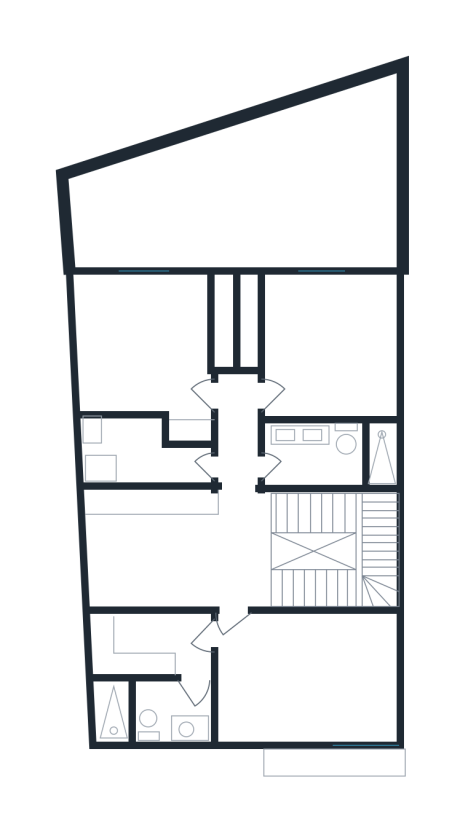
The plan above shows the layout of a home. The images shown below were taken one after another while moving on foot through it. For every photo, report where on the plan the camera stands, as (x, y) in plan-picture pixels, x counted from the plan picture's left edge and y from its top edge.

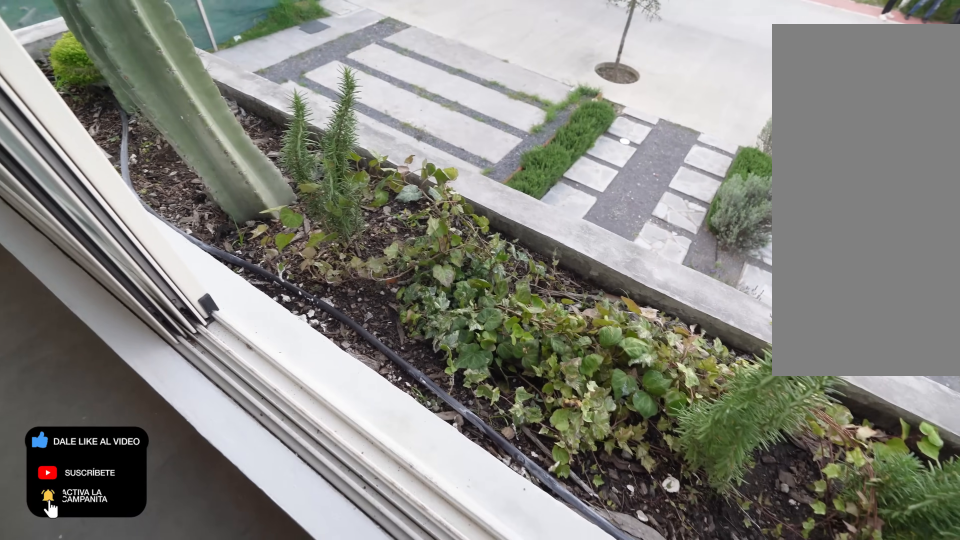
(310, 727)
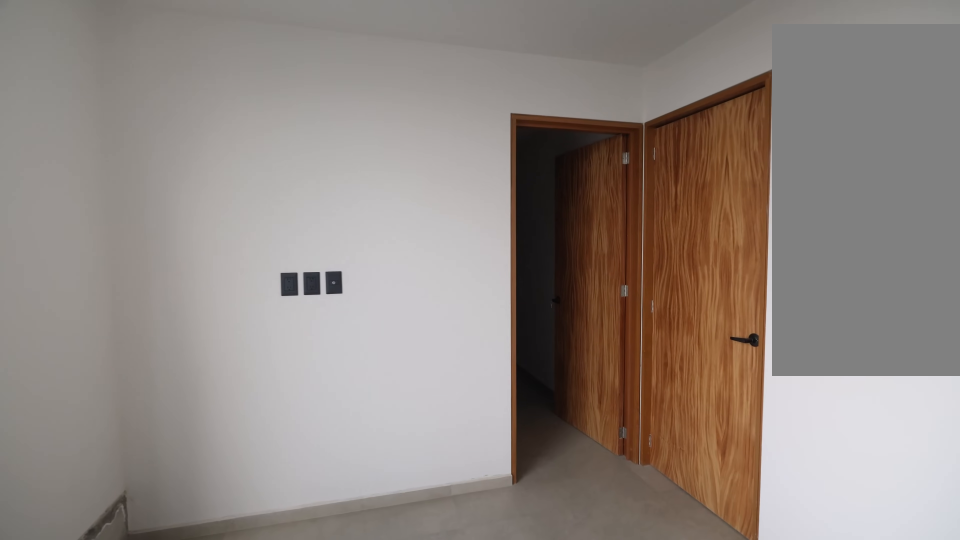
(297, 710)
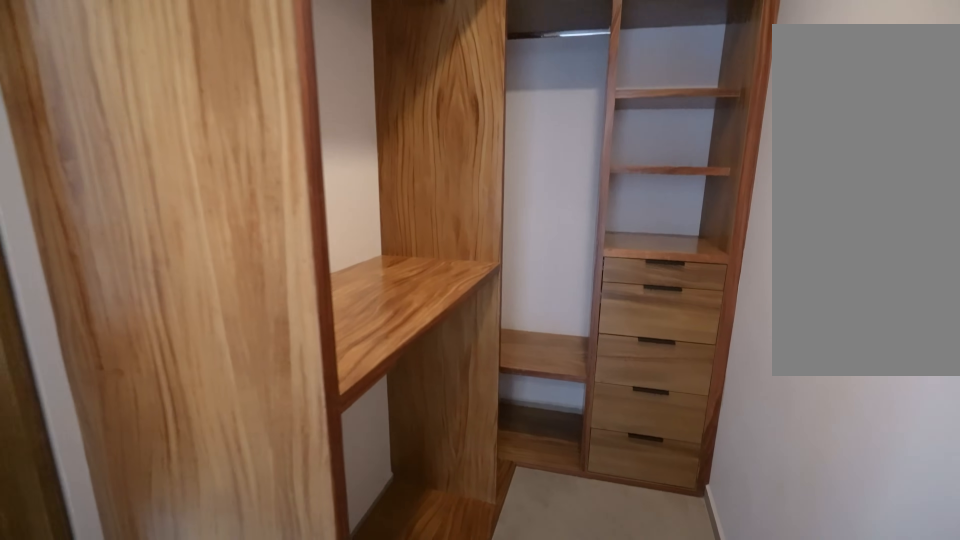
(165, 643)
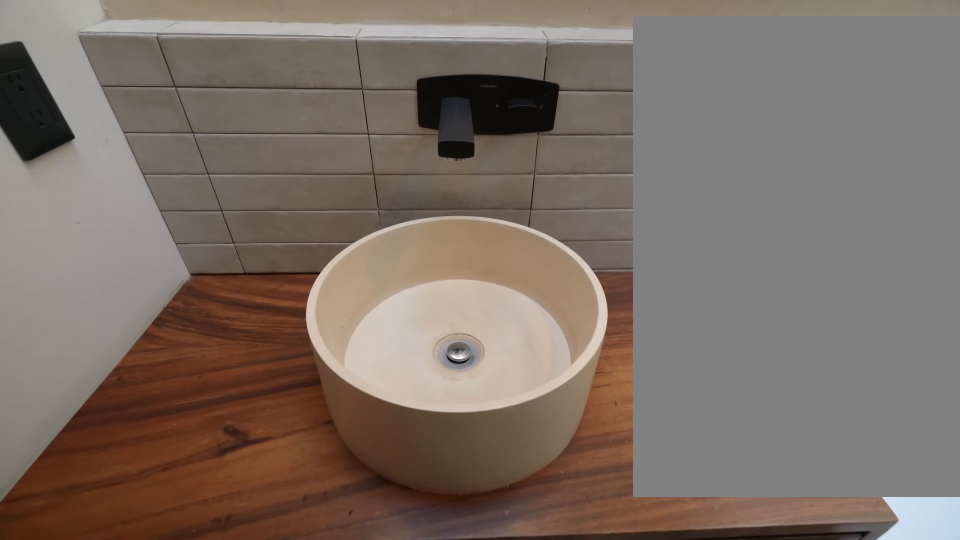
(193, 699)
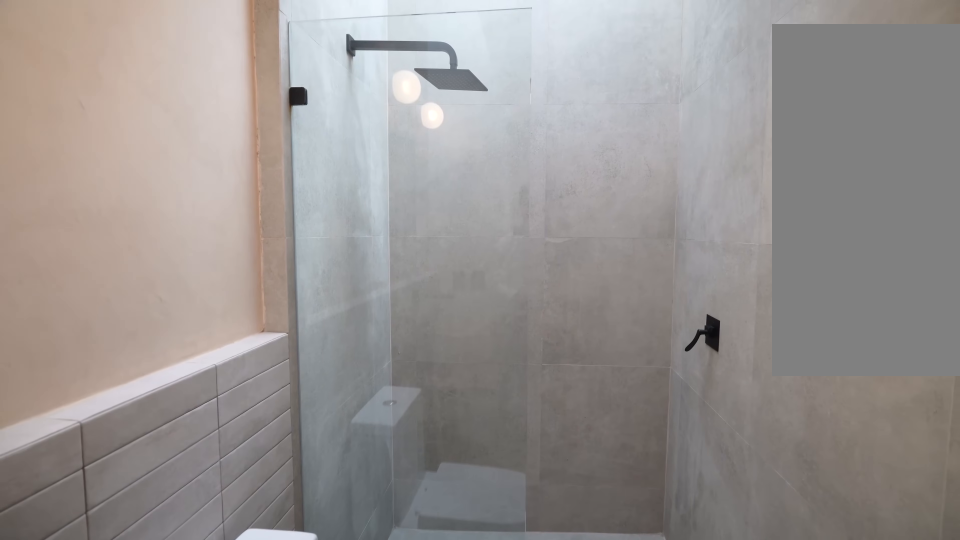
(179, 691)
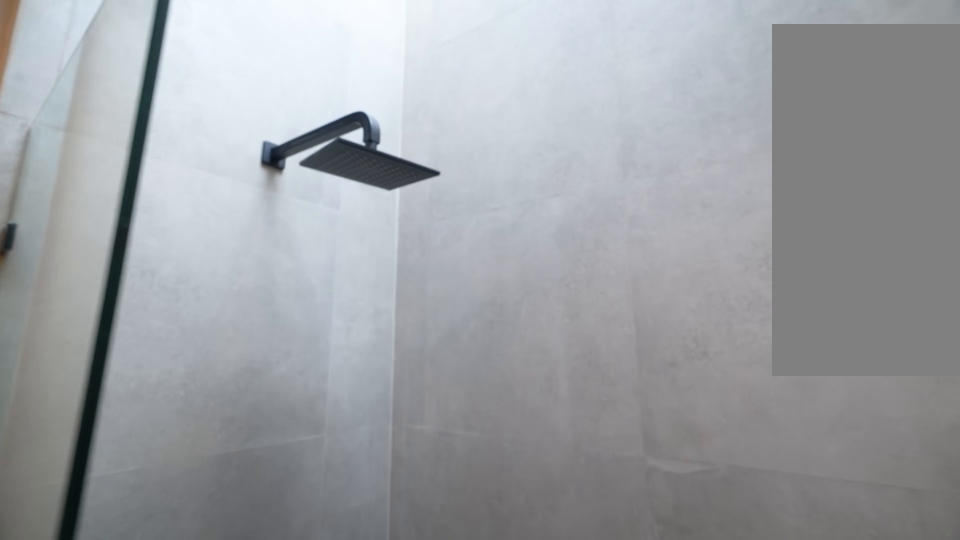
(161, 699)
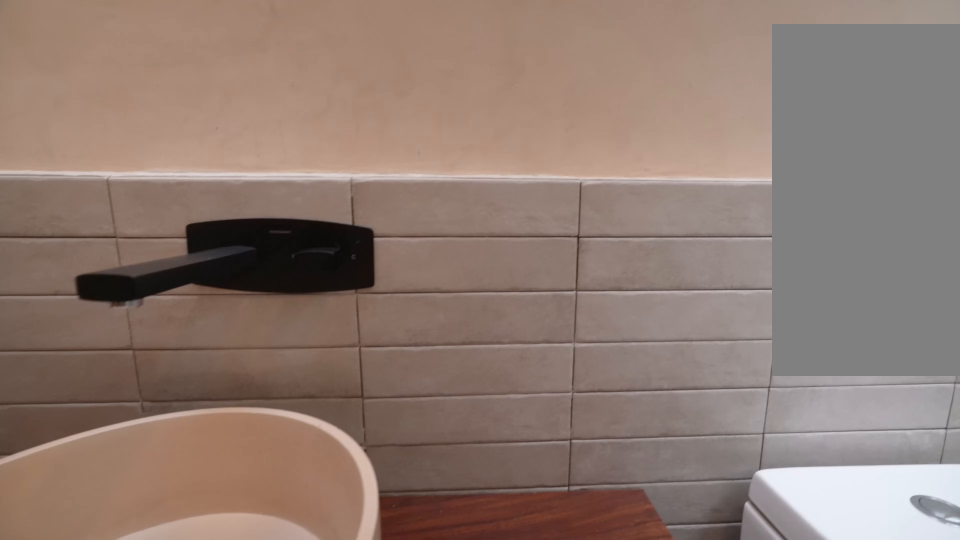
(152, 717)
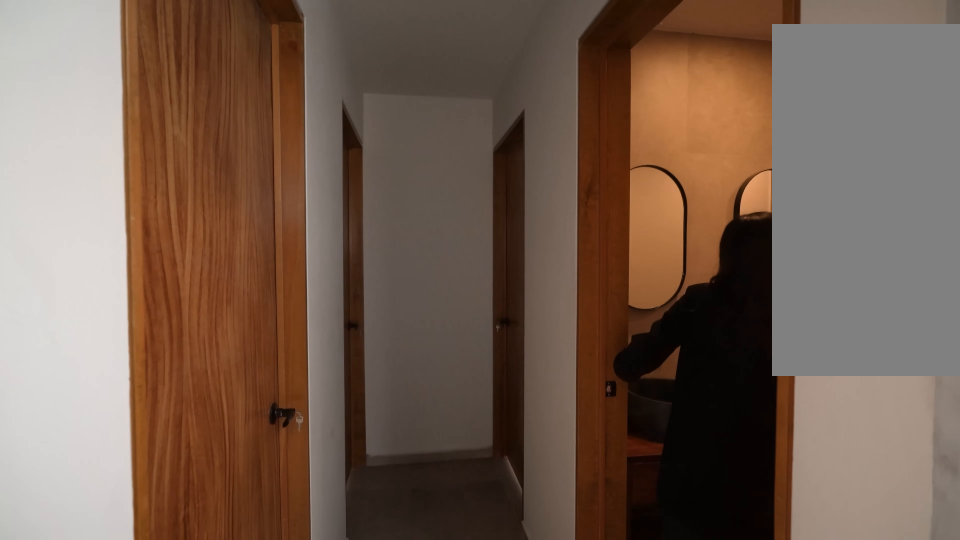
(224, 488)
